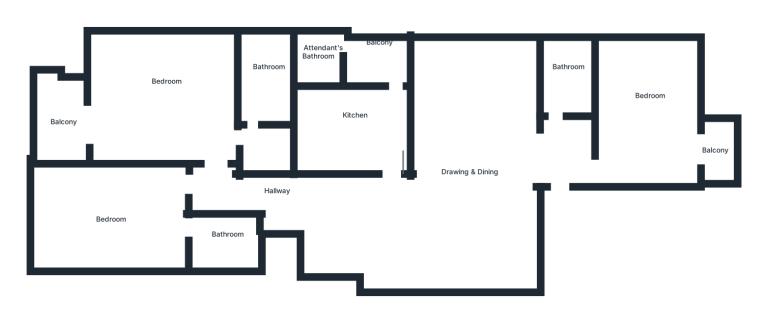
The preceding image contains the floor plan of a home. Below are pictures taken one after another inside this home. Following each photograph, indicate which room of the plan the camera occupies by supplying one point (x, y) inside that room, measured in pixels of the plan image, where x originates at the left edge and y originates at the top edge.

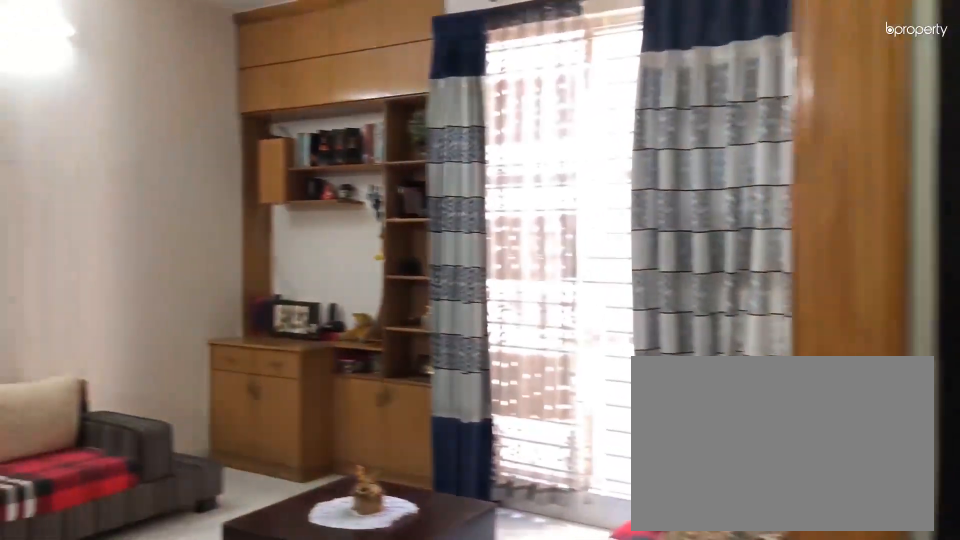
(551, 164)
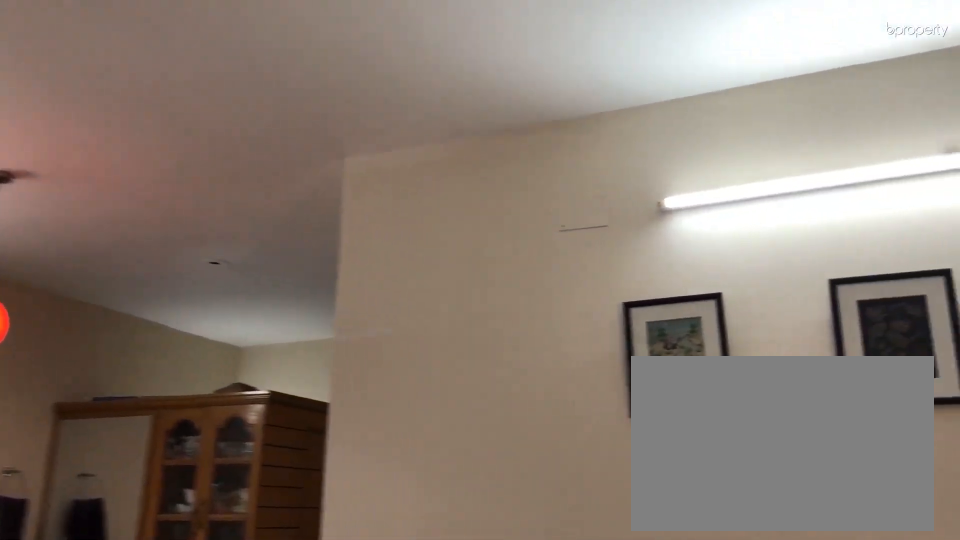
(484, 176)
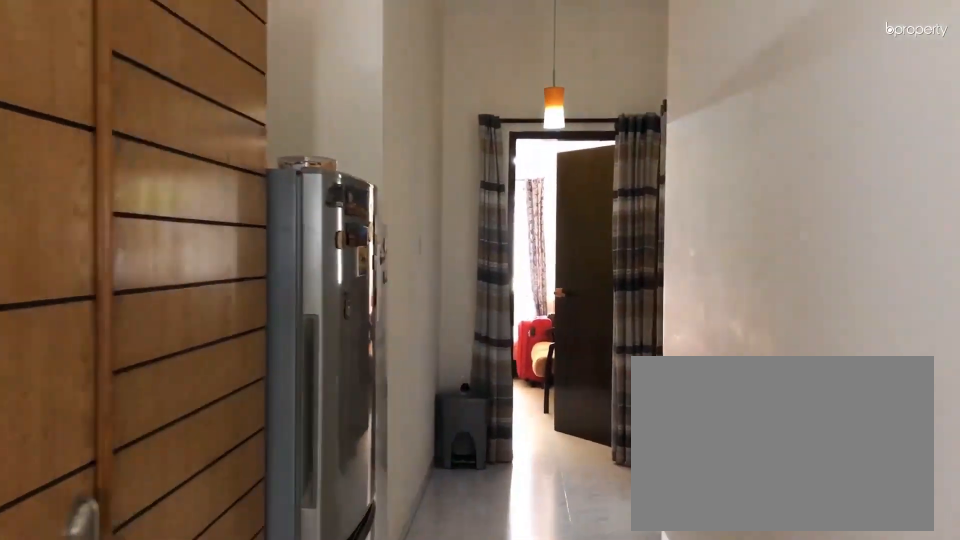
(215, 195)
